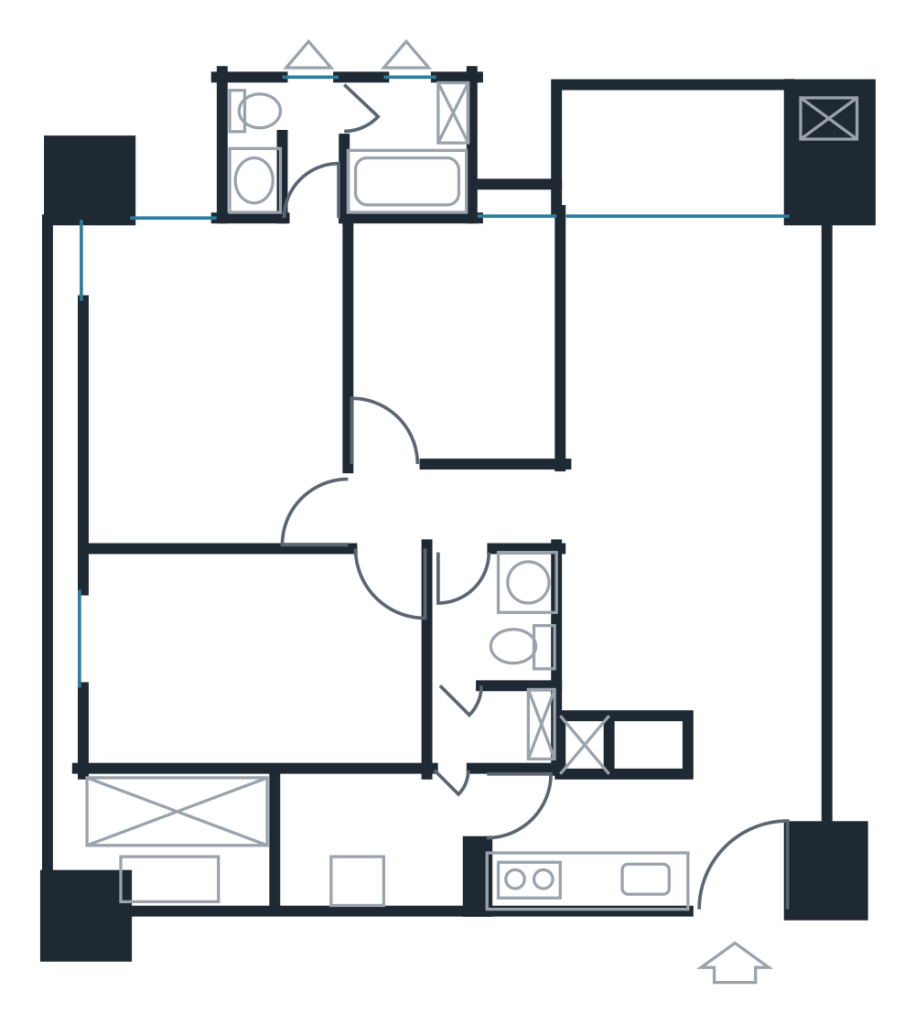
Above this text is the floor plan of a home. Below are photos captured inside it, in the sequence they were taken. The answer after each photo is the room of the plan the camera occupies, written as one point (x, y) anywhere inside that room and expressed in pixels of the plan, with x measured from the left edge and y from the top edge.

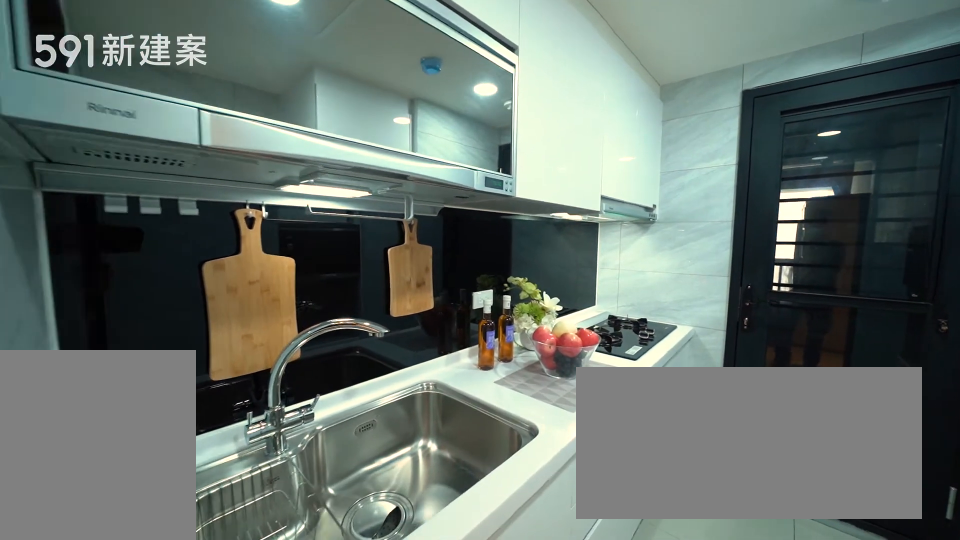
(583, 843)
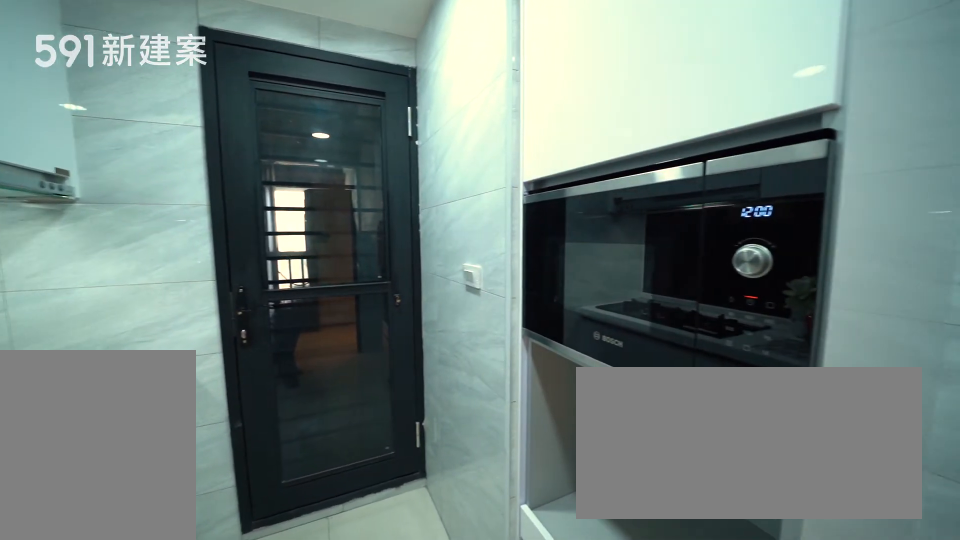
(583, 843)
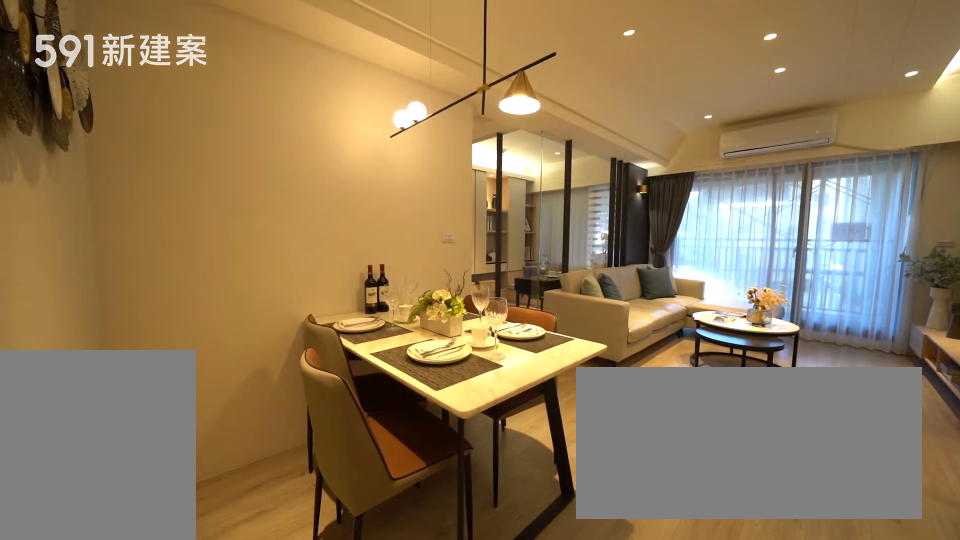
(643, 627)
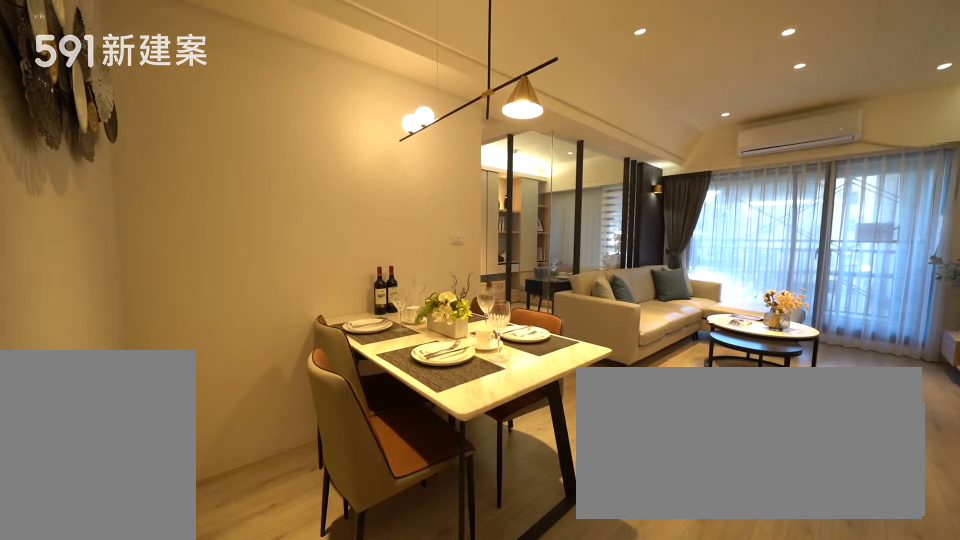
(643, 627)
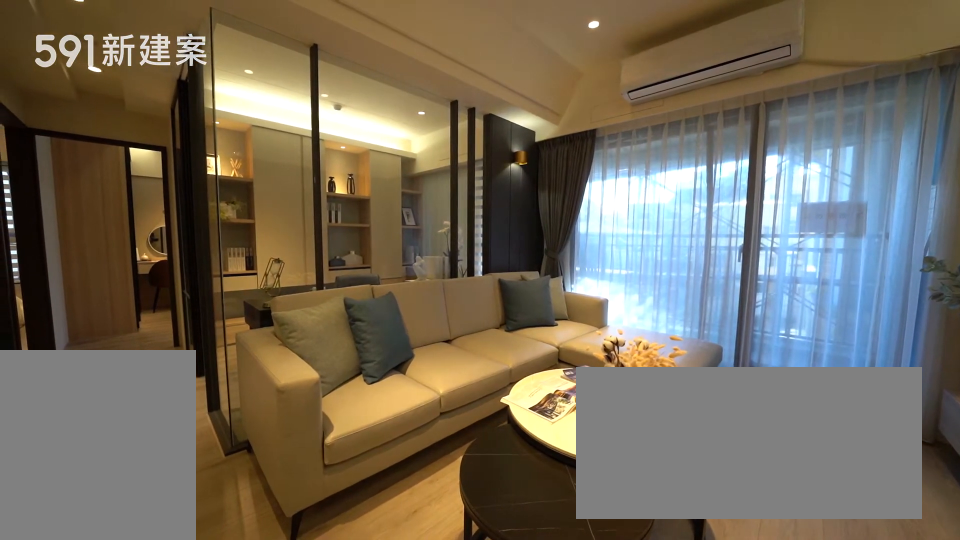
(680, 336)
